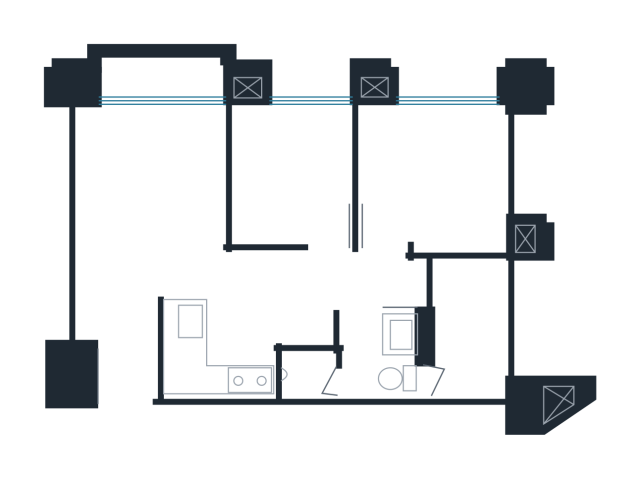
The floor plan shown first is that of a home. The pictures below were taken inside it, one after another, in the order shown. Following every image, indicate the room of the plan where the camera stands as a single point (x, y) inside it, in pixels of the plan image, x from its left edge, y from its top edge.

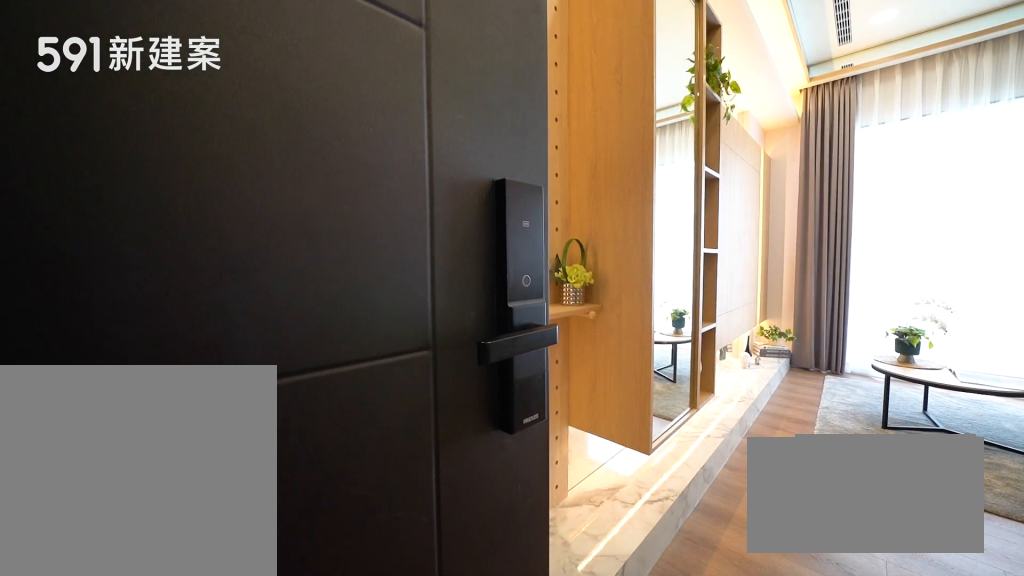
(129, 369)
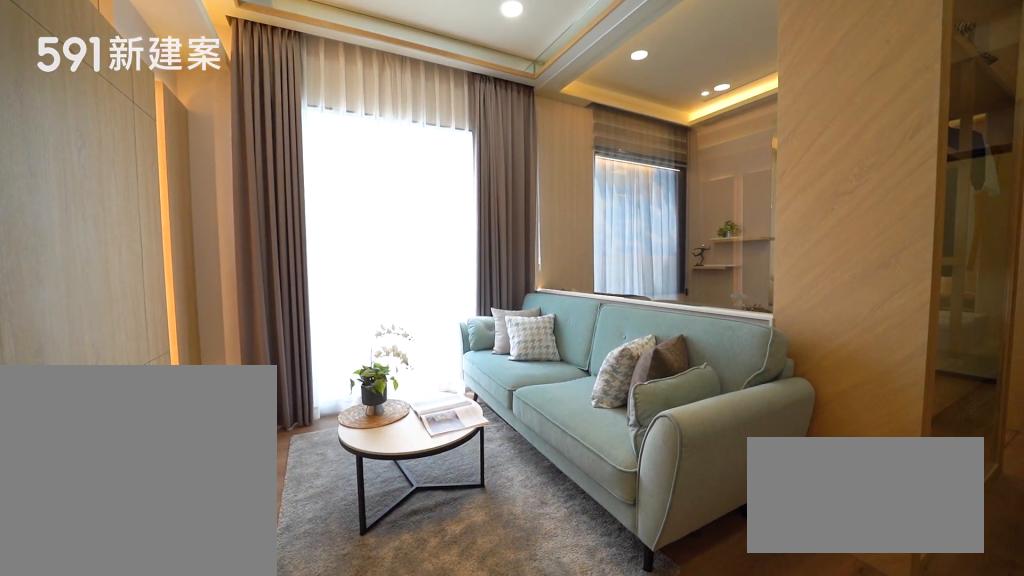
(152, 185)
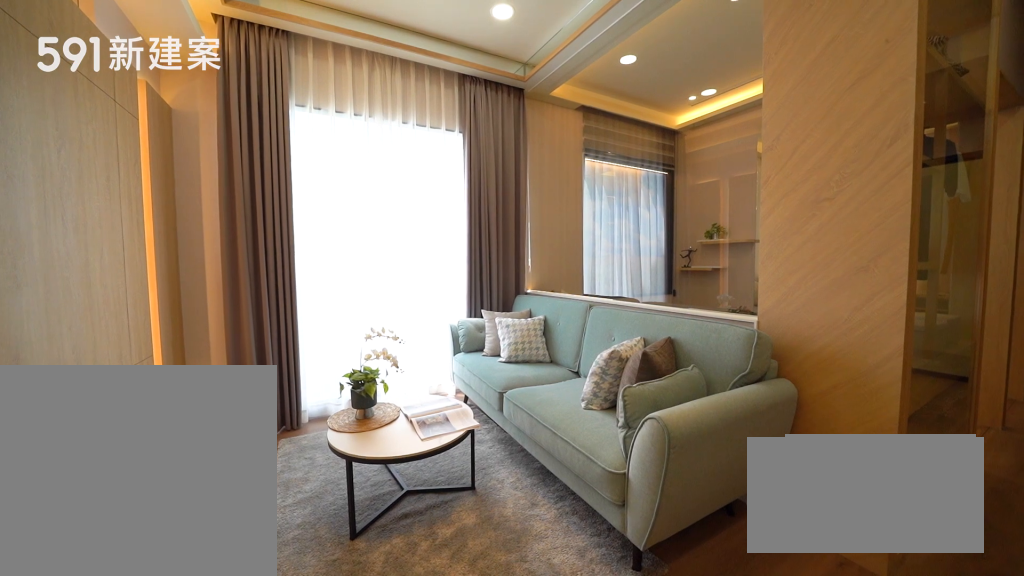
(152, 185)
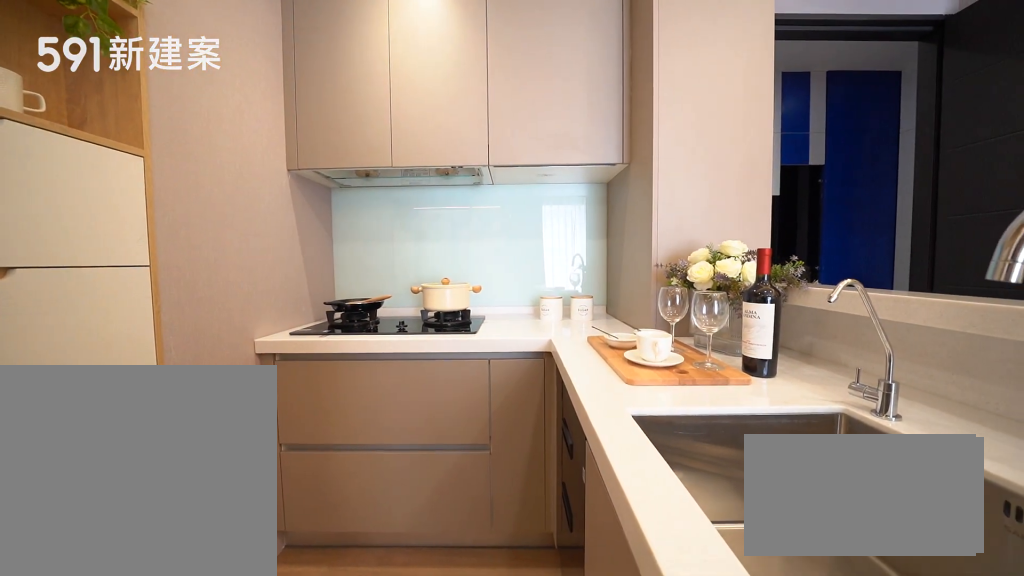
(220, 350)
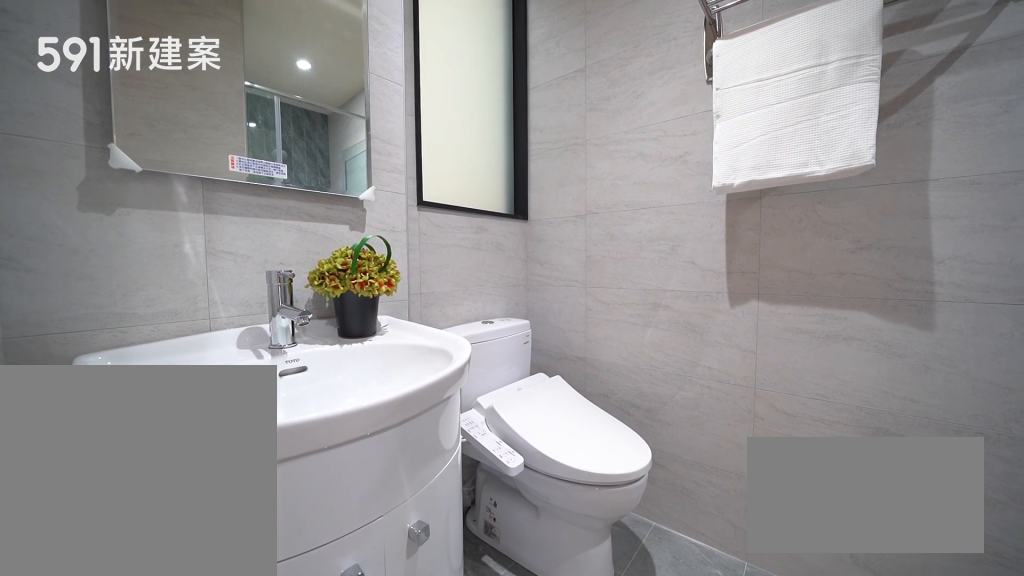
(360, 363)
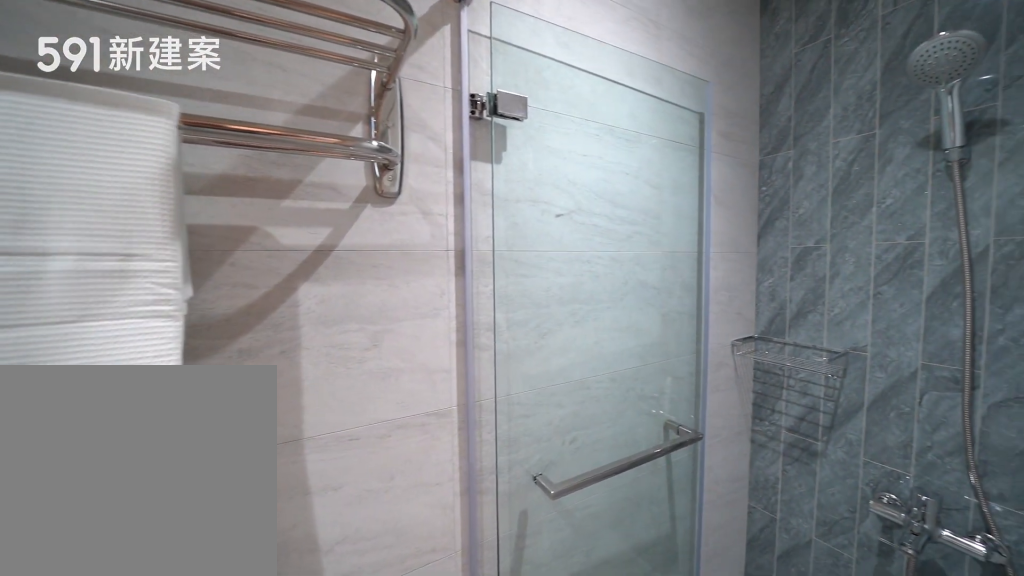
(360, 363)
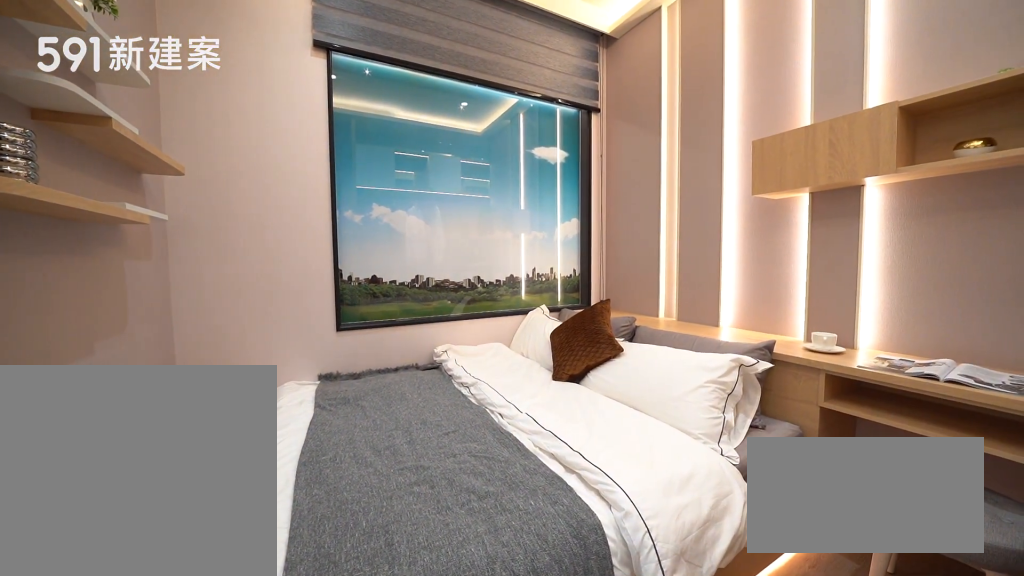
(435, 176)
